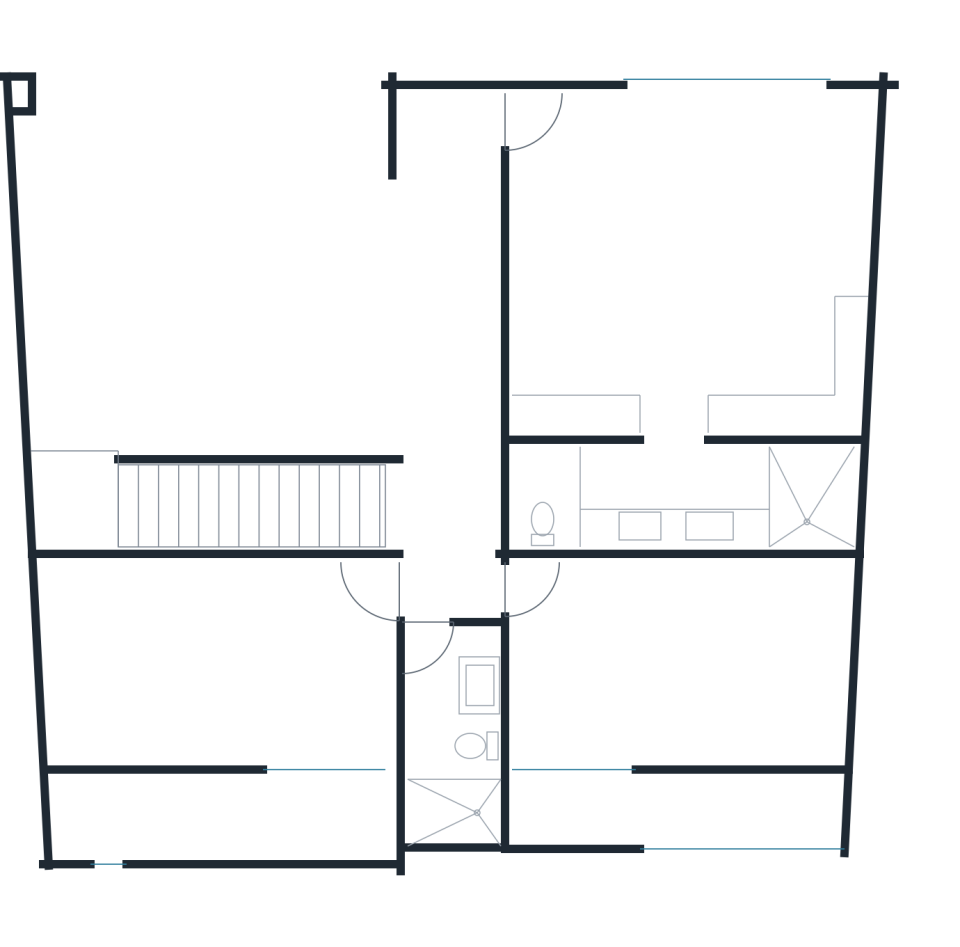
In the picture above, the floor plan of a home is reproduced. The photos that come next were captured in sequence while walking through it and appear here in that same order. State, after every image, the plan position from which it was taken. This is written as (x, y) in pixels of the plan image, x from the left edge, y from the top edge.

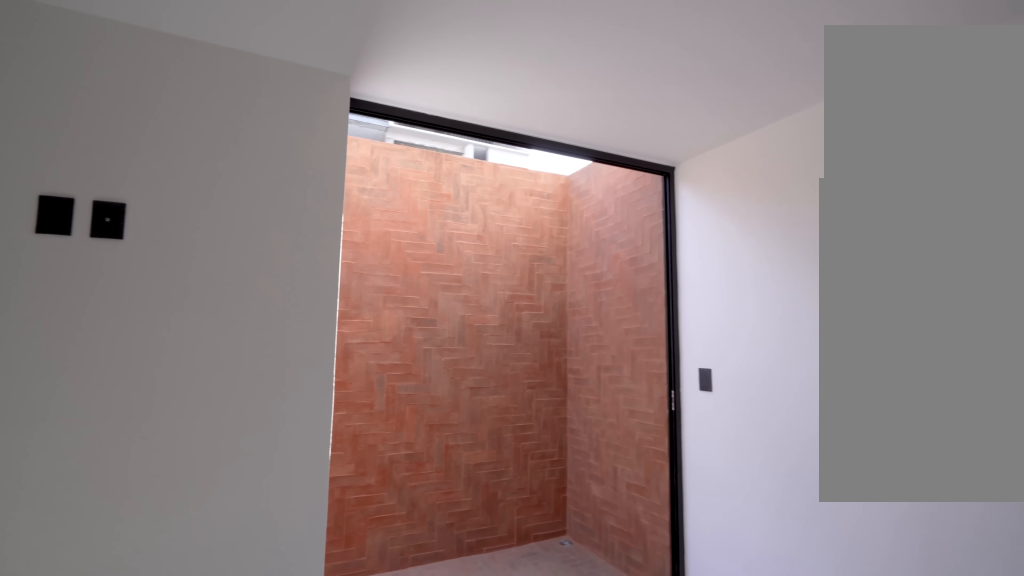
(550, 700)
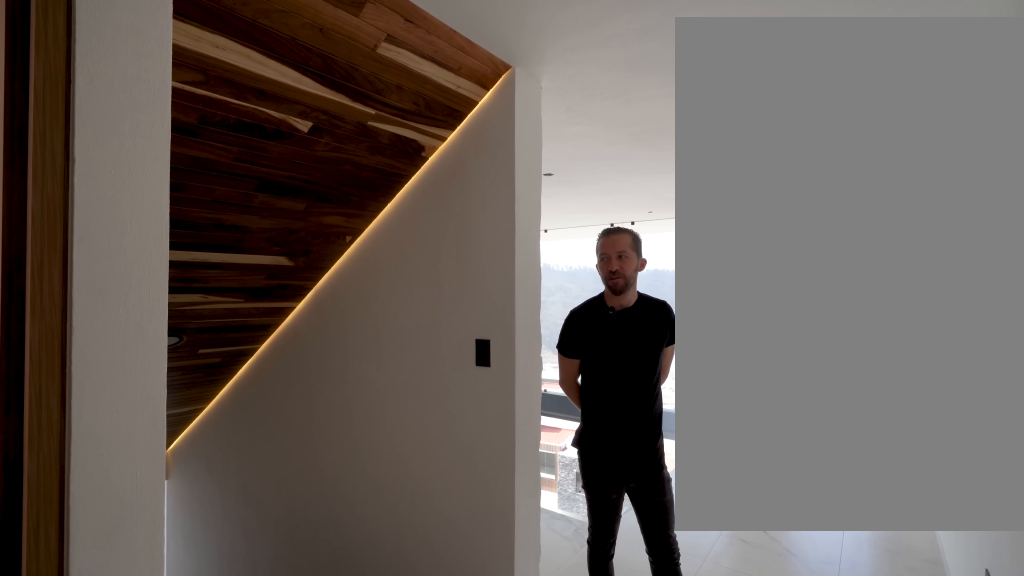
(471, 549)
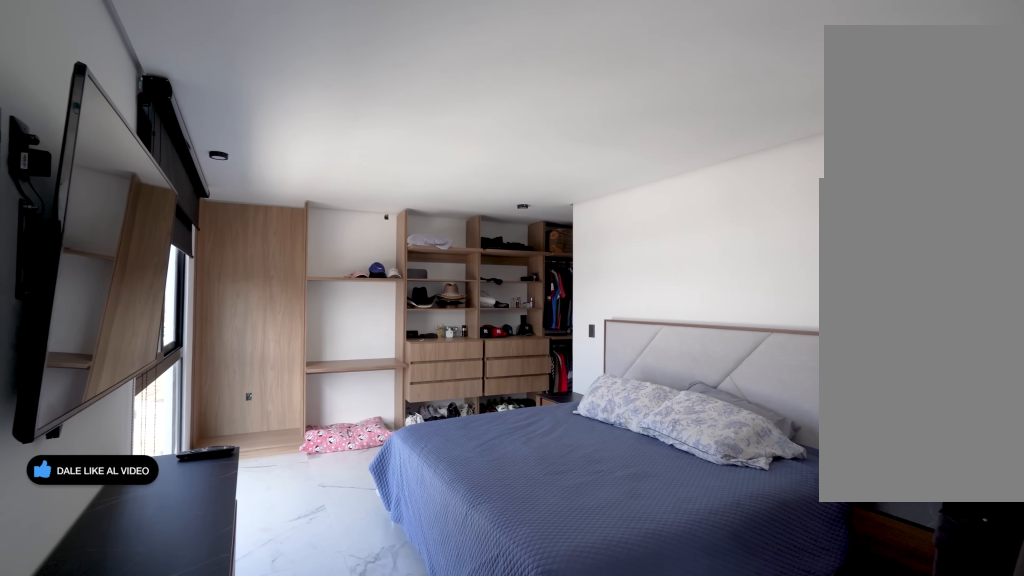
(504, 119)
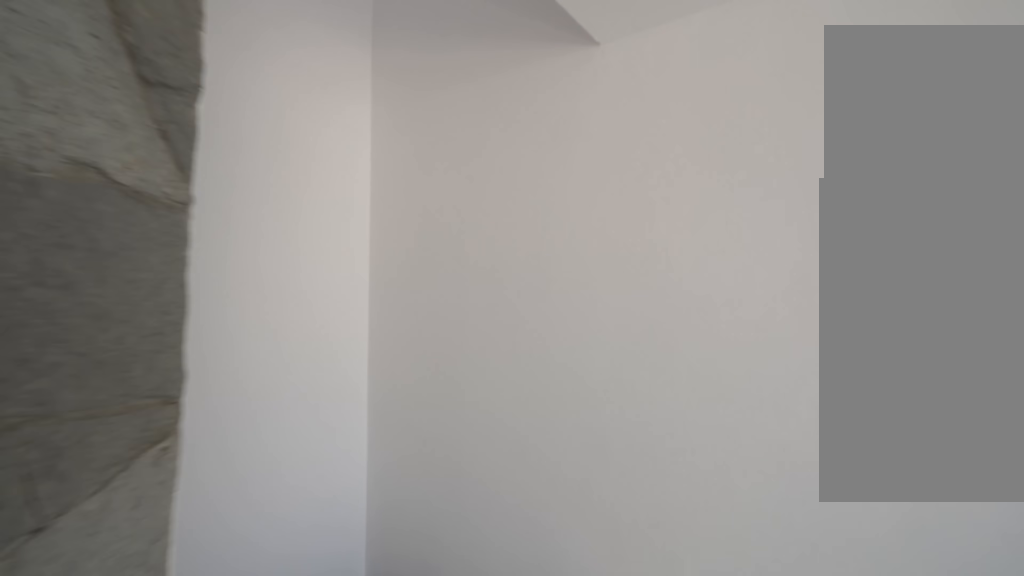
(115, 413)
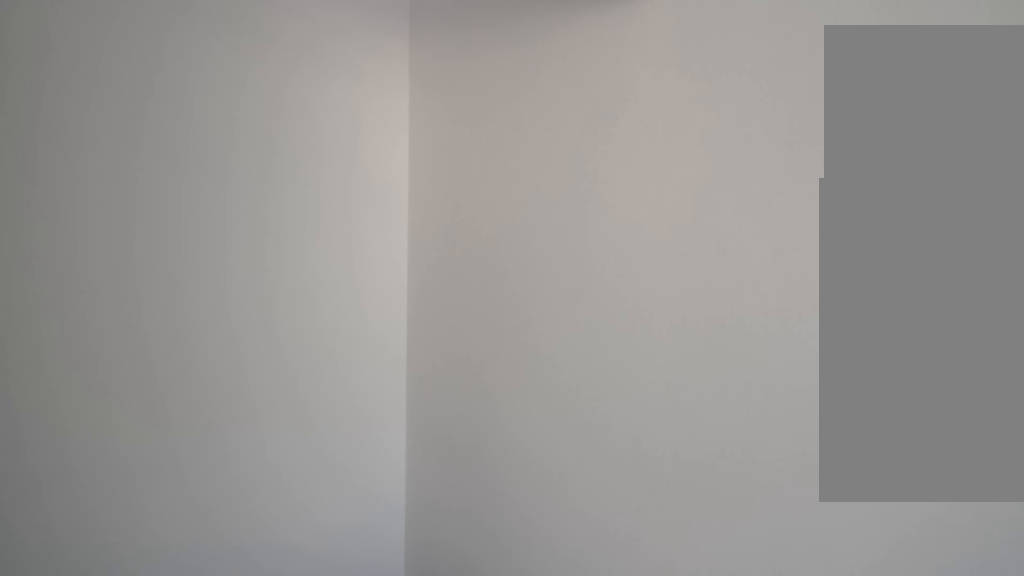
(76, 421)
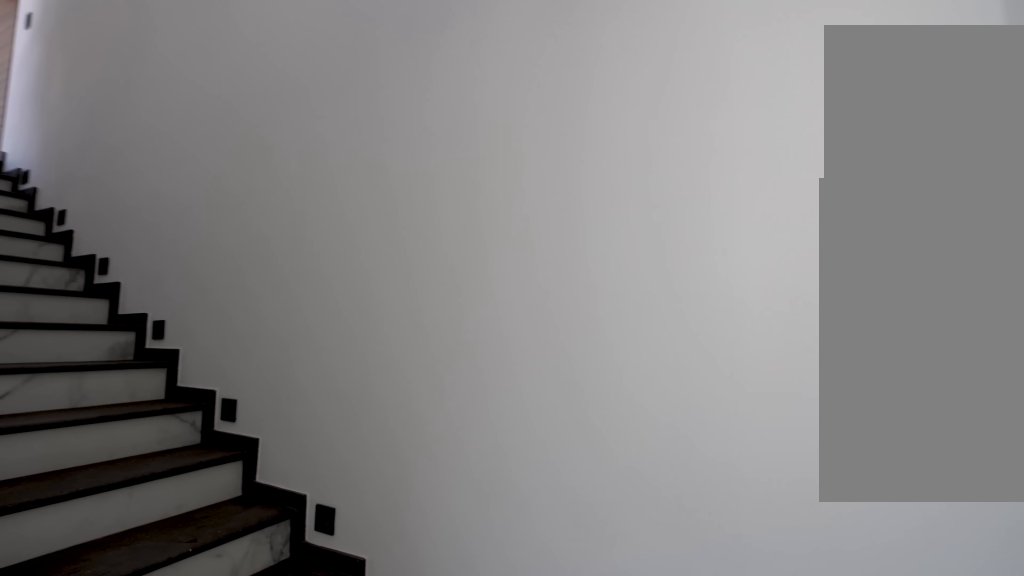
(59, 465)
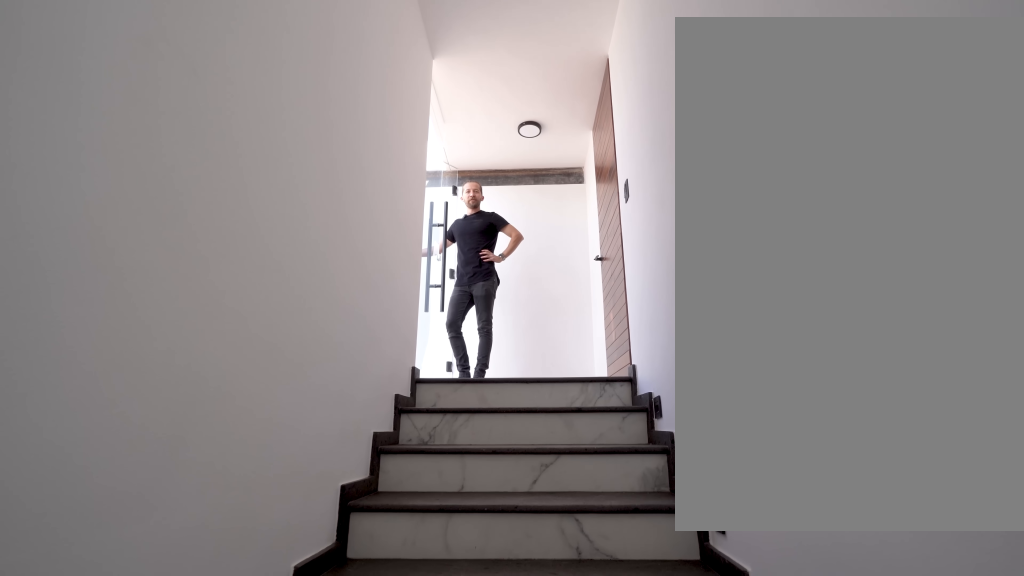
(143, 504)
